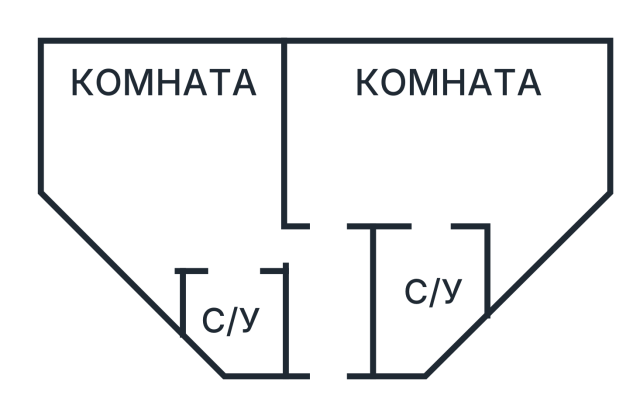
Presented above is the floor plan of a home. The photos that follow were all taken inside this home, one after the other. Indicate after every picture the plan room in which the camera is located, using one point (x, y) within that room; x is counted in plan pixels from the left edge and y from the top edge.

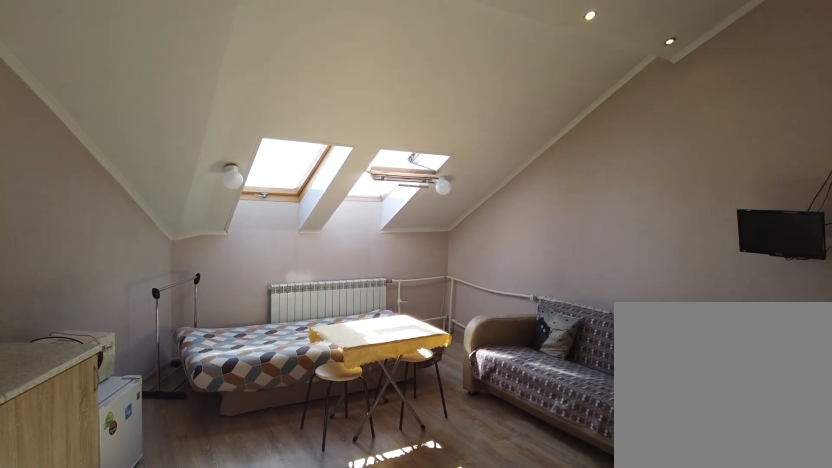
(209, 215)
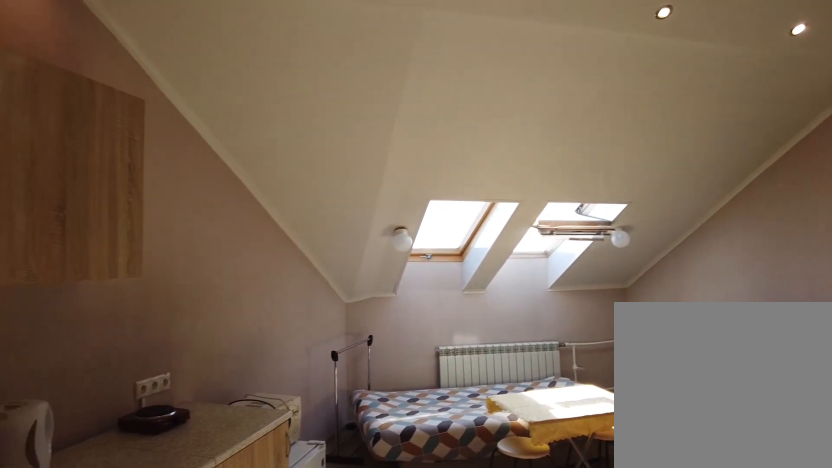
(209, 215)
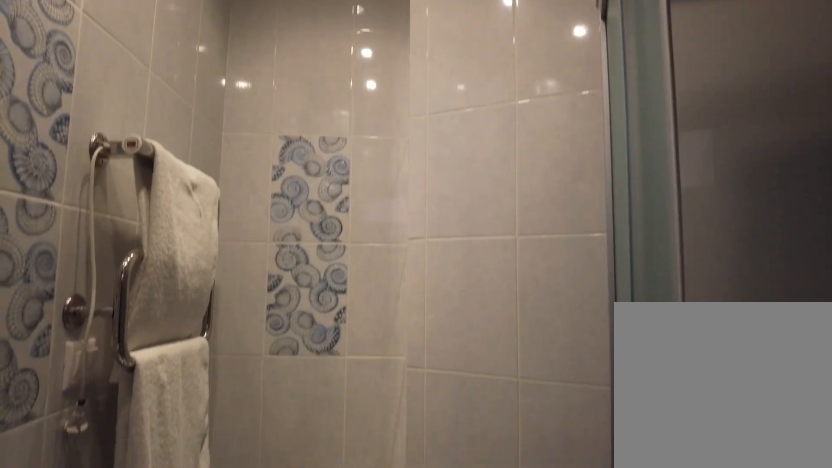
(247, 306)
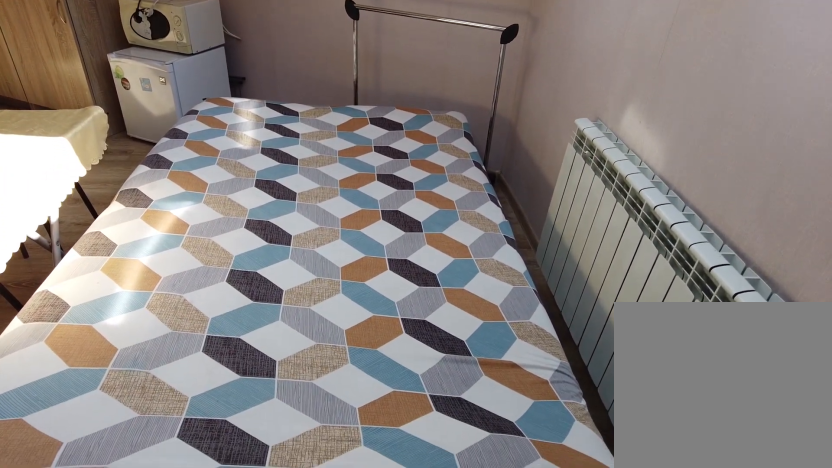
(237, 105)
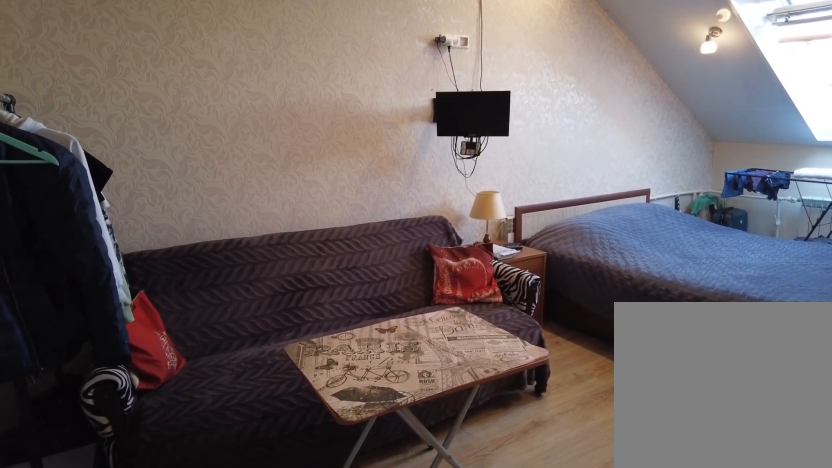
(359, 194)
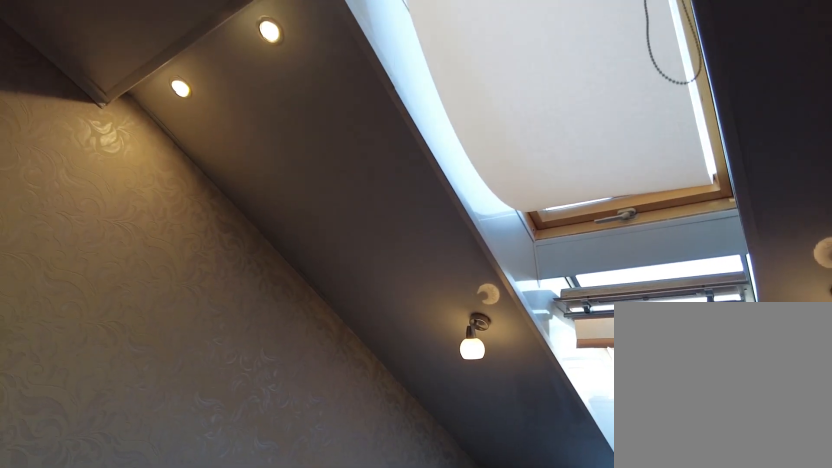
(435, 202)
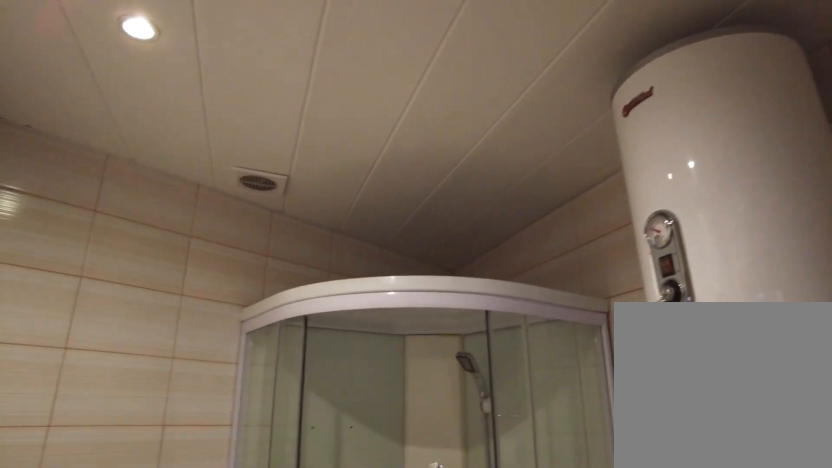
(441, 265)
